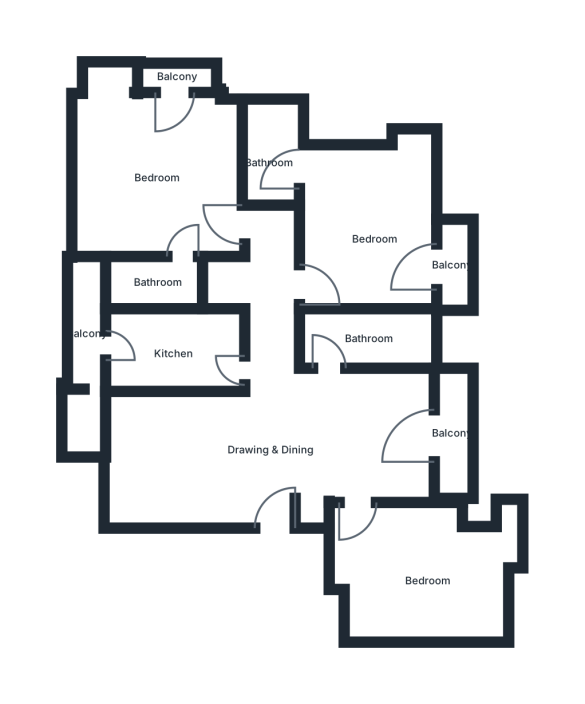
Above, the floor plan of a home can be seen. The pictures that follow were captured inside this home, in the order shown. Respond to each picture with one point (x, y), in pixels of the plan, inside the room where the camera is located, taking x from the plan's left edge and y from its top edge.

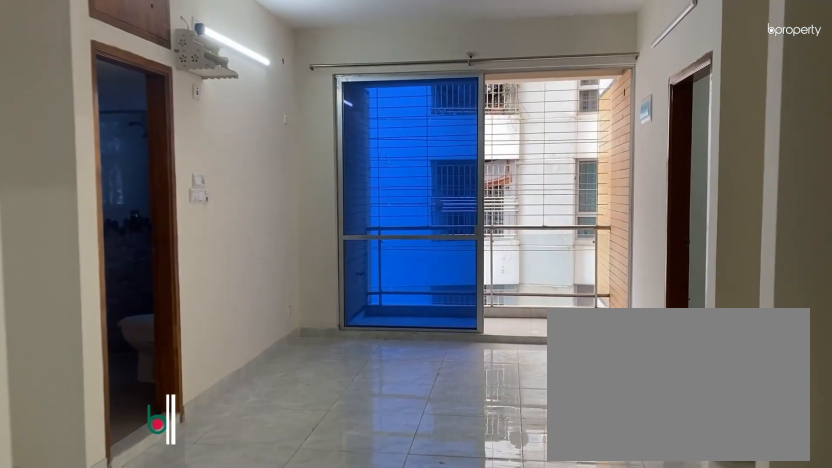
(273, 450)
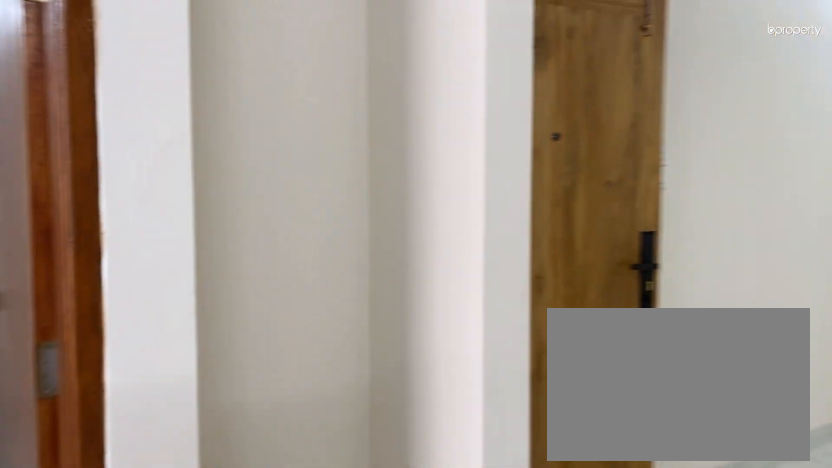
(273, 450)
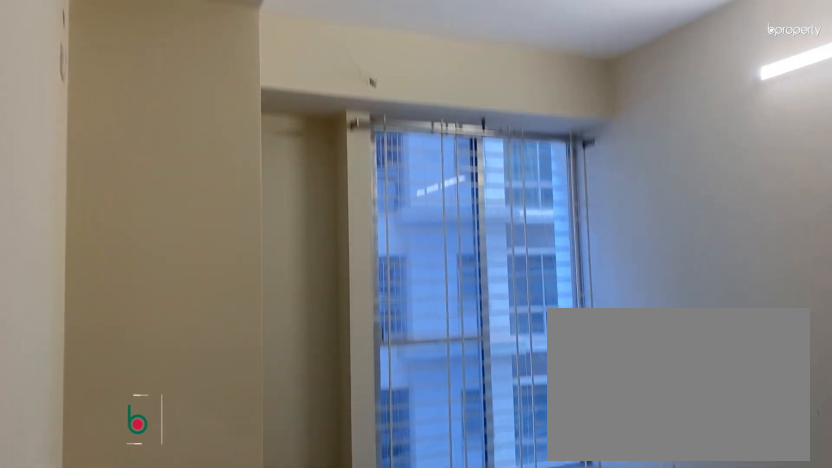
(428, 581)
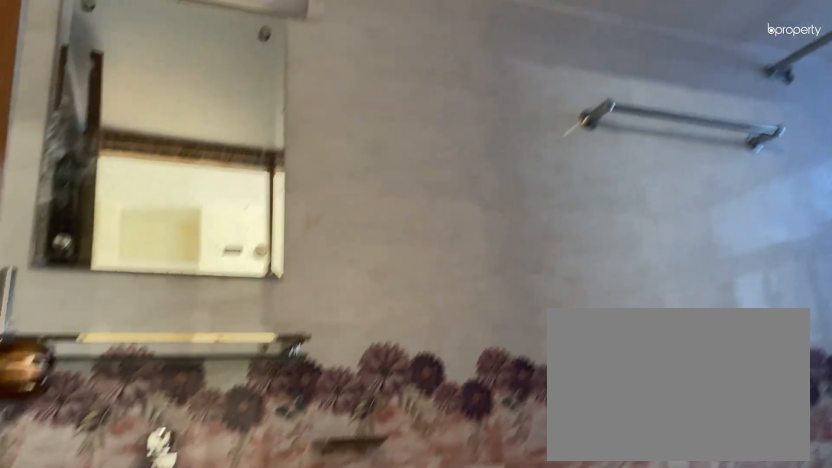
(370, 338)
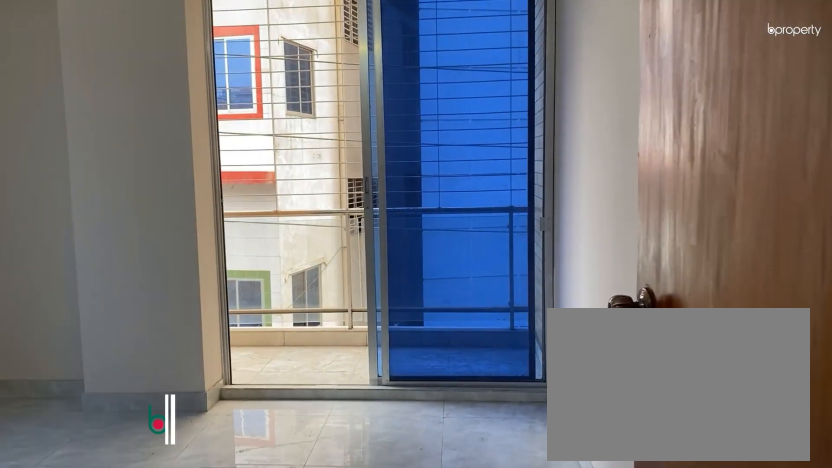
(377, 240)
